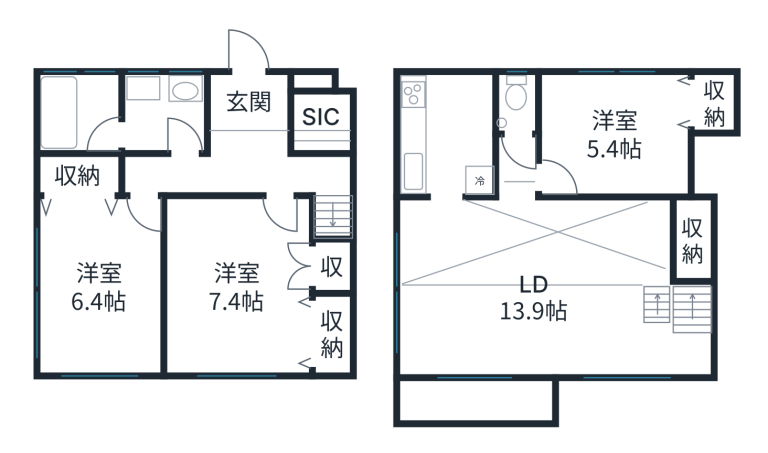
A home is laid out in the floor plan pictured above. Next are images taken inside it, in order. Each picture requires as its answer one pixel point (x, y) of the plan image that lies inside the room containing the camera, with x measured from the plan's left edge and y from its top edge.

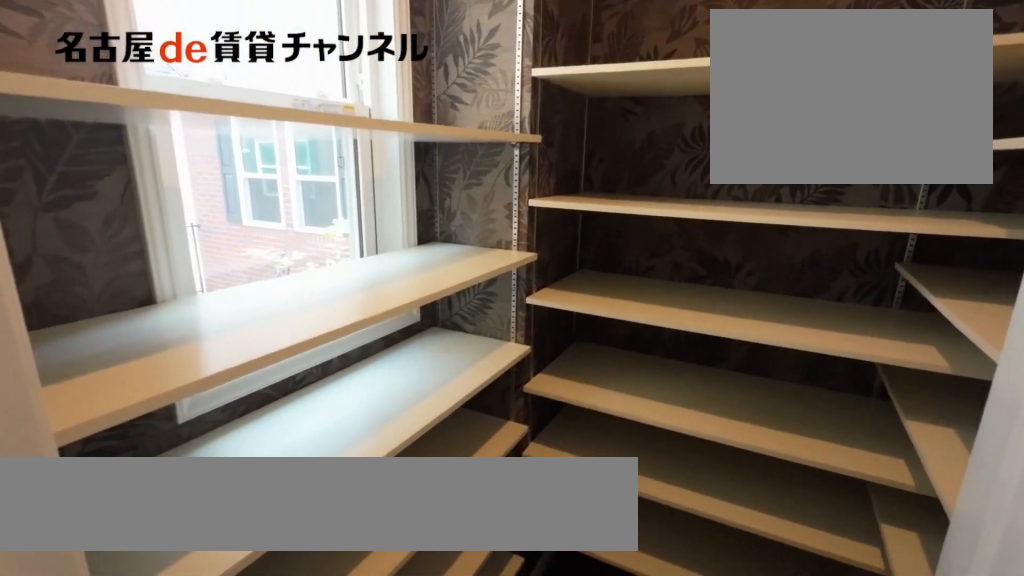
(322, 122)
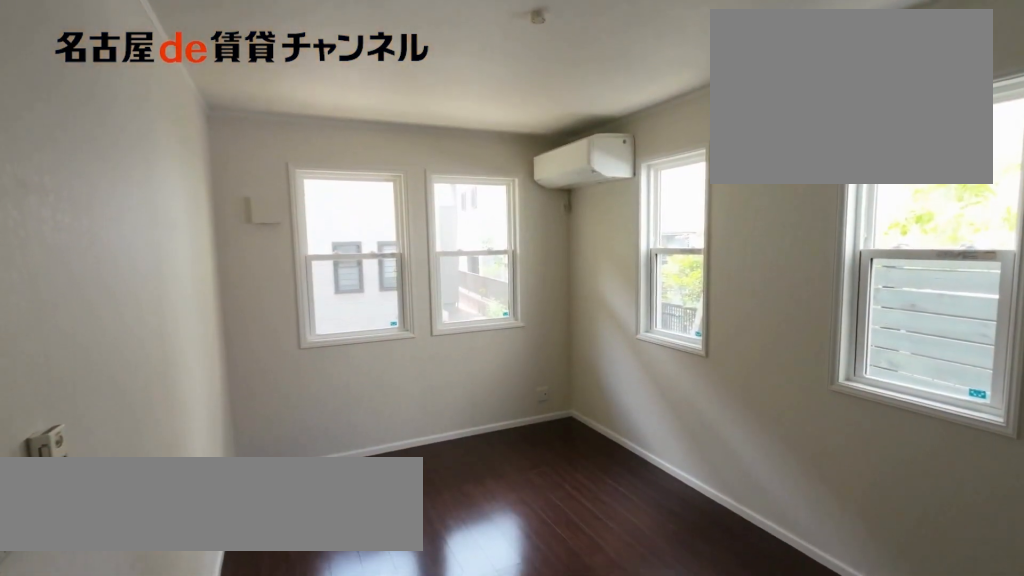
(101, 273)
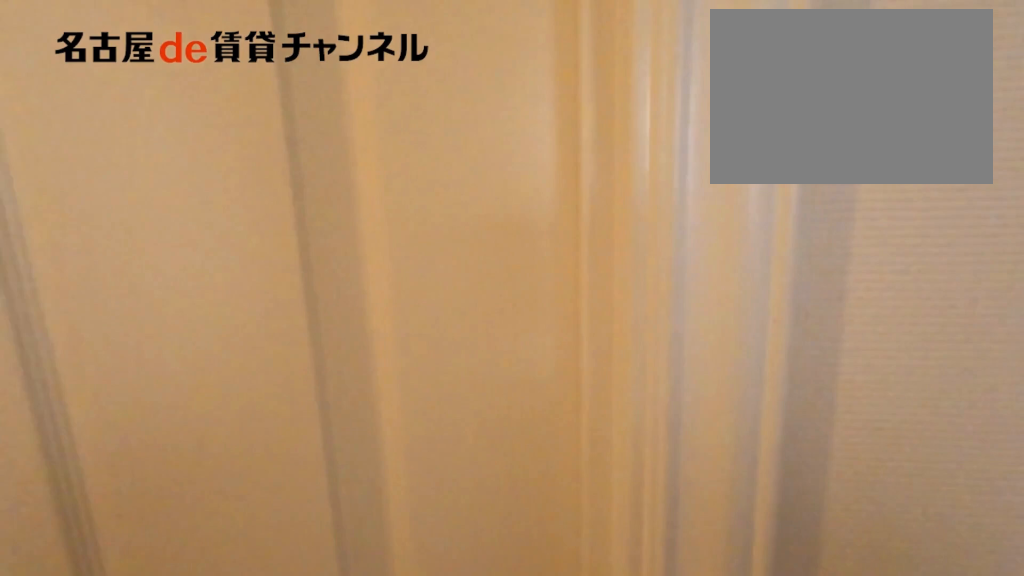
(101, 273)
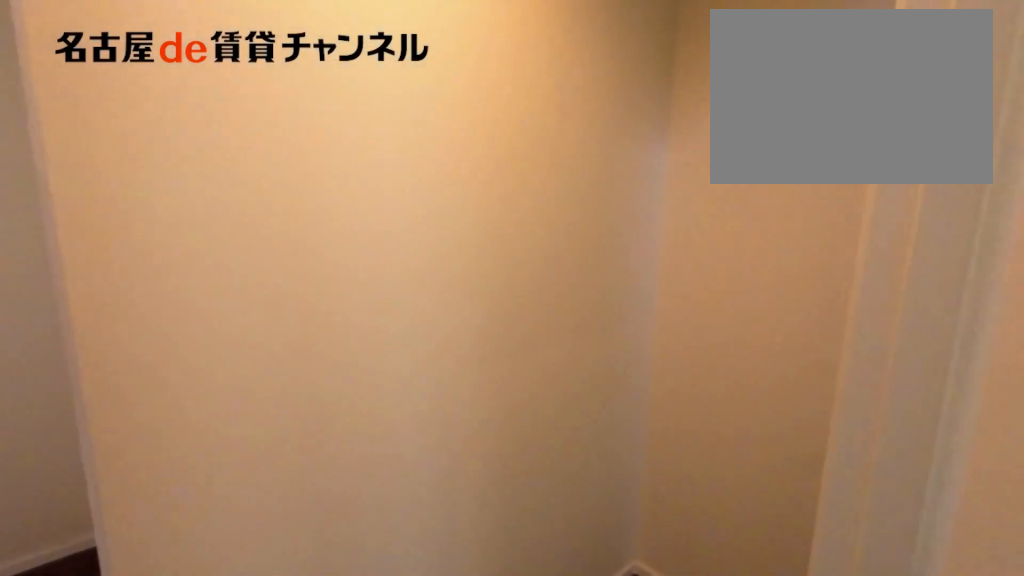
(253, 291)
